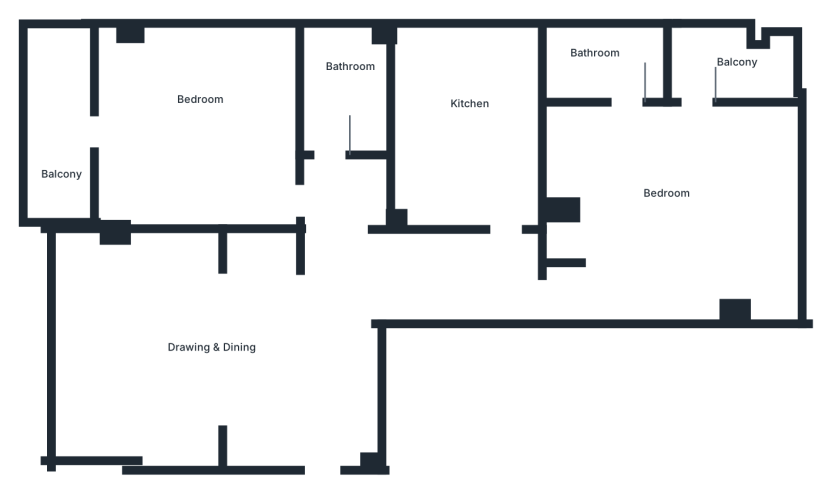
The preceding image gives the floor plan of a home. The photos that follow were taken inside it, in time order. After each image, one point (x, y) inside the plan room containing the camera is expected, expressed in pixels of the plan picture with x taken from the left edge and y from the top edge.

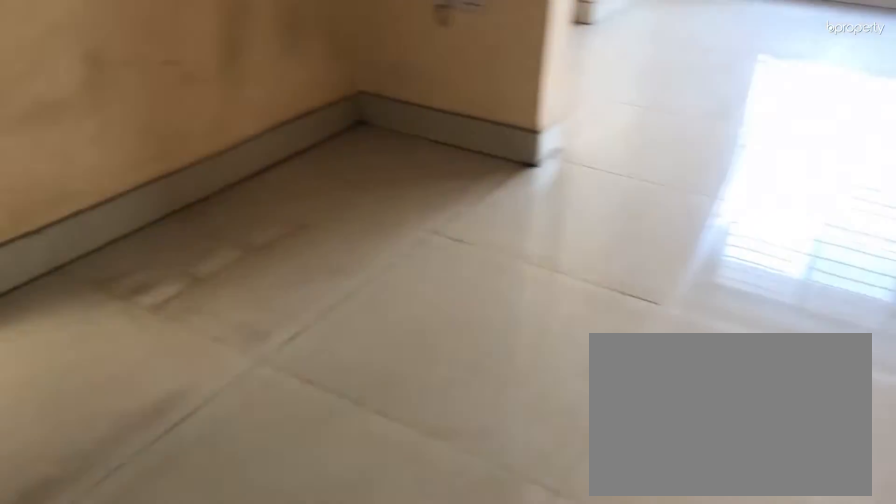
(189, 354)
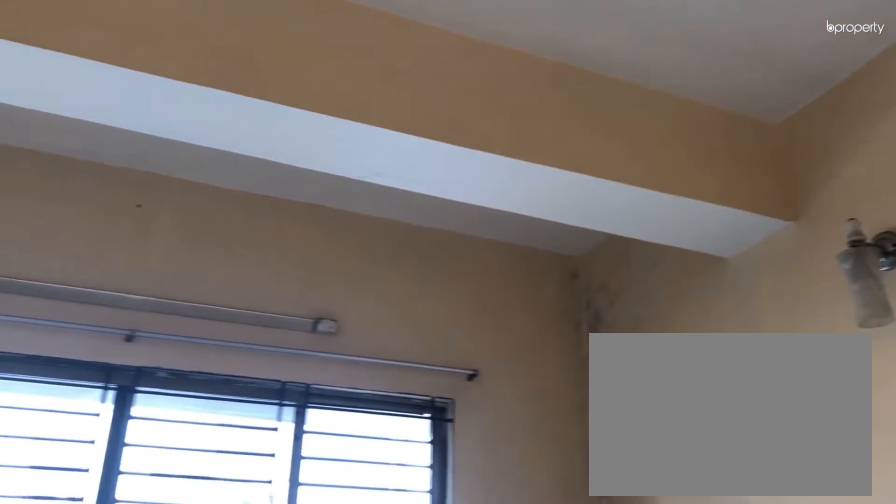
(201, 354)
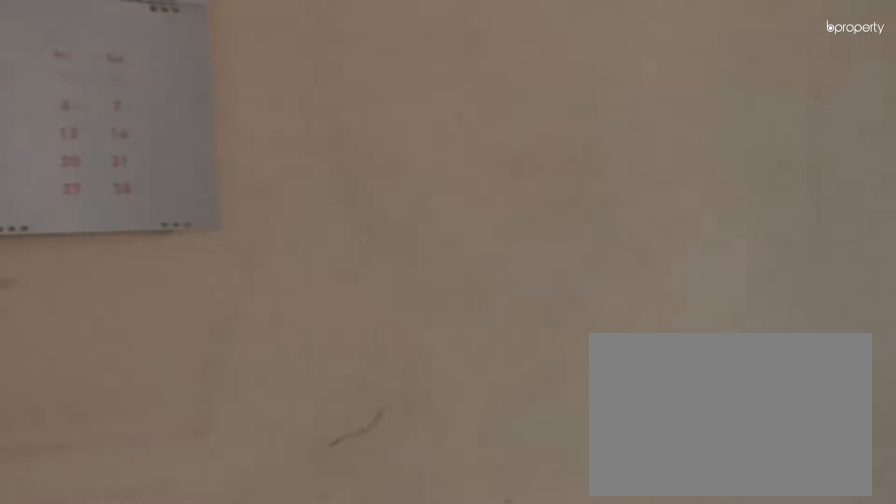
(198, 119)
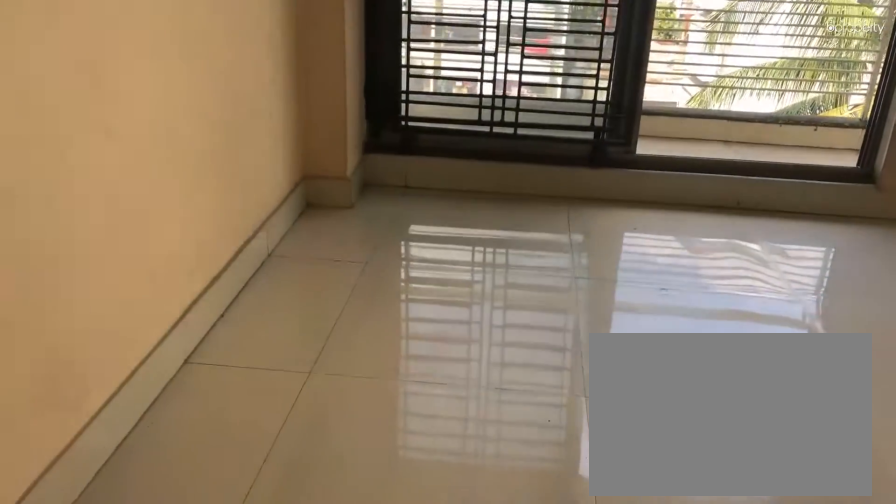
(198, 119)
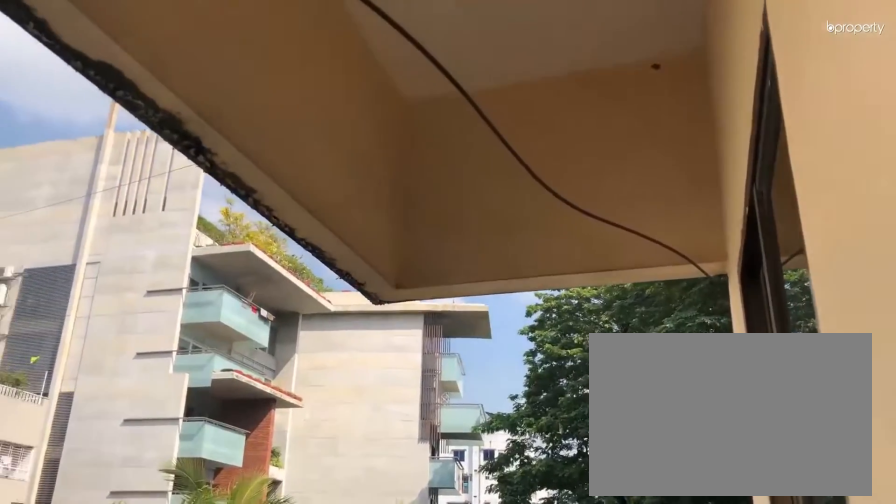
(68, 131)
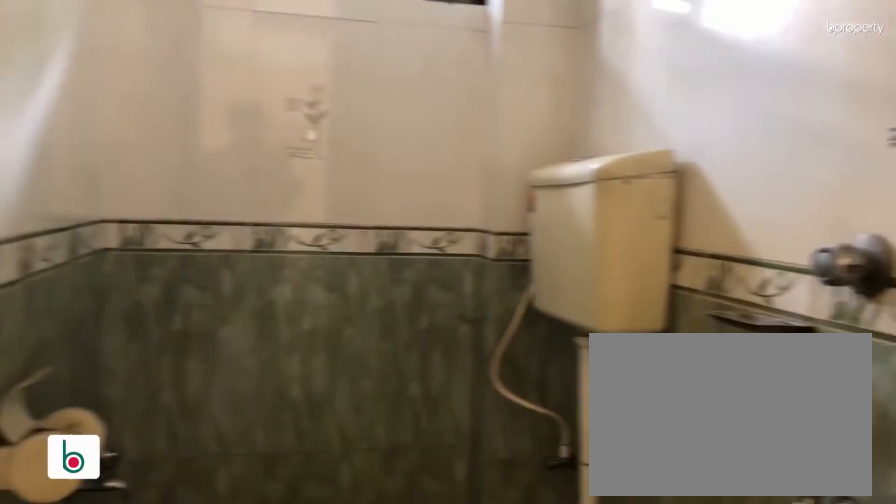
(342, 93)
